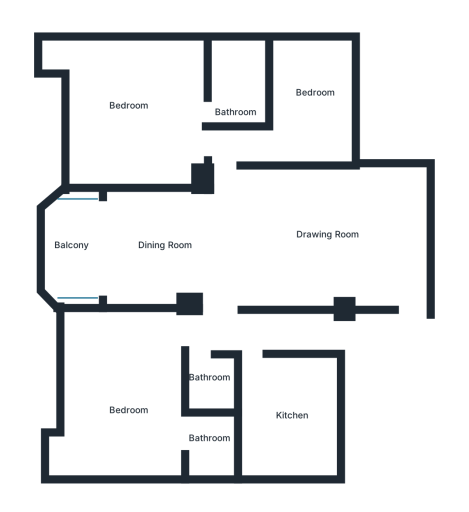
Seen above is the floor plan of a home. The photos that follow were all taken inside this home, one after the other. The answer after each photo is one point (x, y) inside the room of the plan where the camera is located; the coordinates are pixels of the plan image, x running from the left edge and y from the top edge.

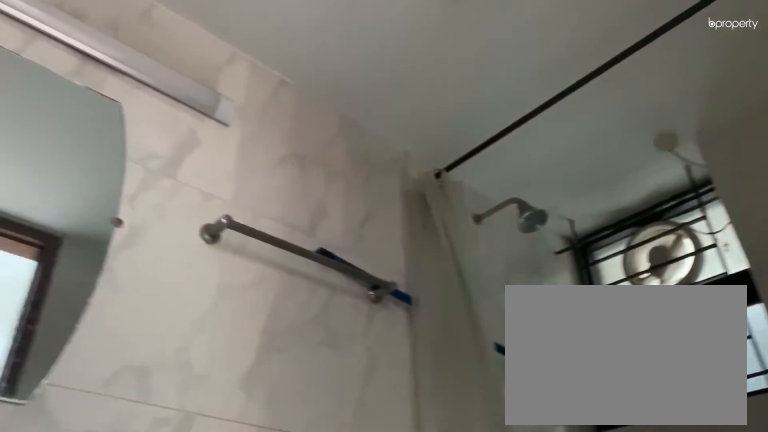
(212, 443)
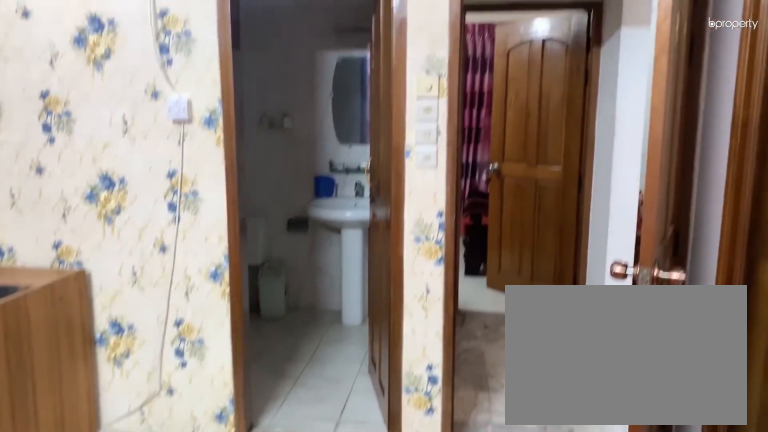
(153, 107)
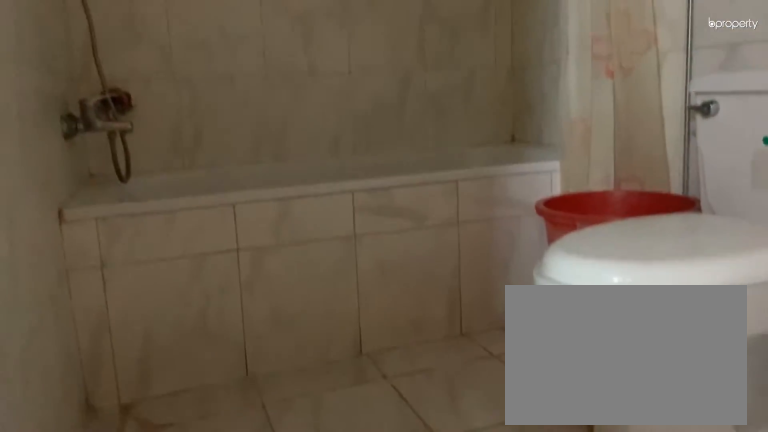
(240, 85)
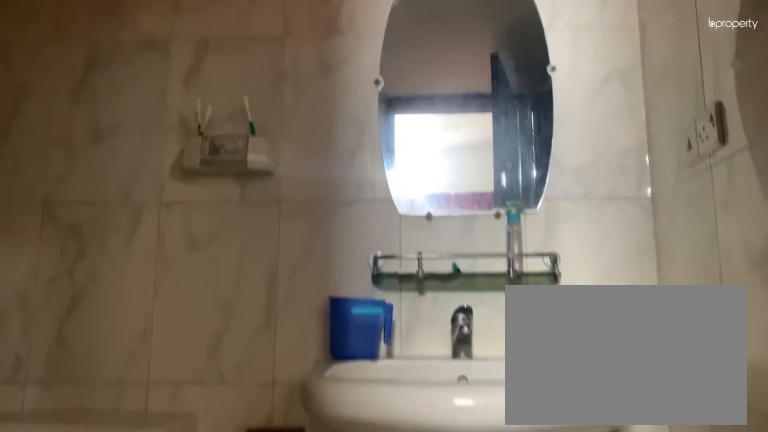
(240, 85)
